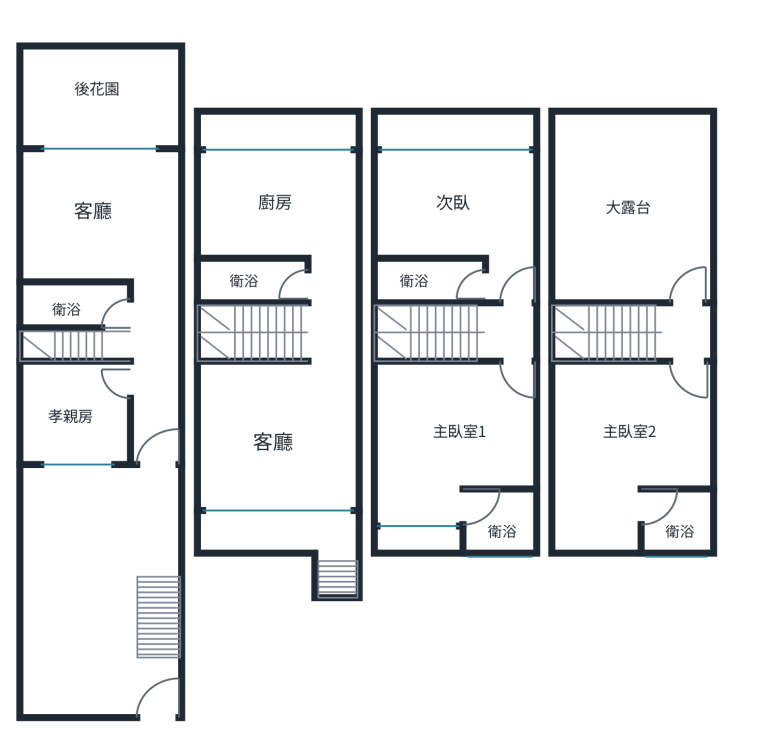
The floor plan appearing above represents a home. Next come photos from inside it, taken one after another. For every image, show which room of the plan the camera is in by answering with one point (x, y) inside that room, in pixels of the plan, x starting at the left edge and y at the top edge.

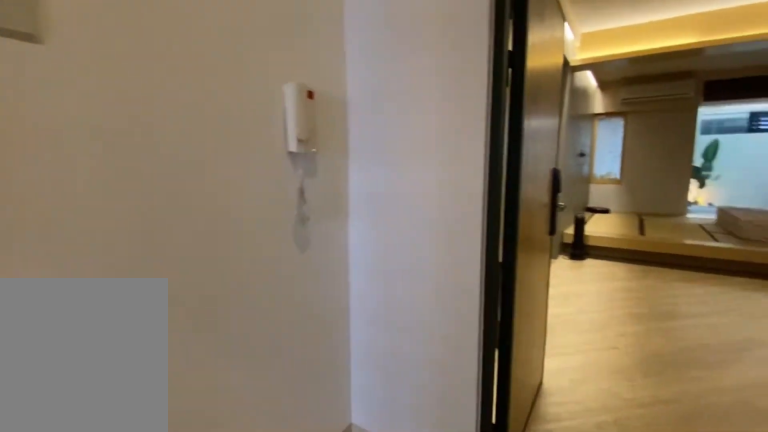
(430, 333)
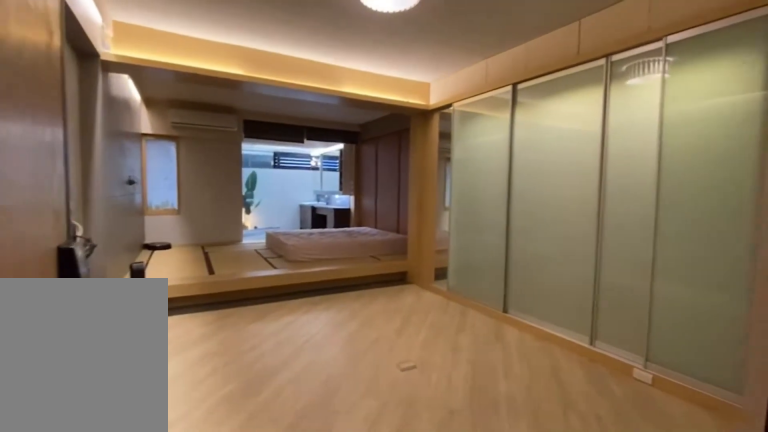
(447, 434)
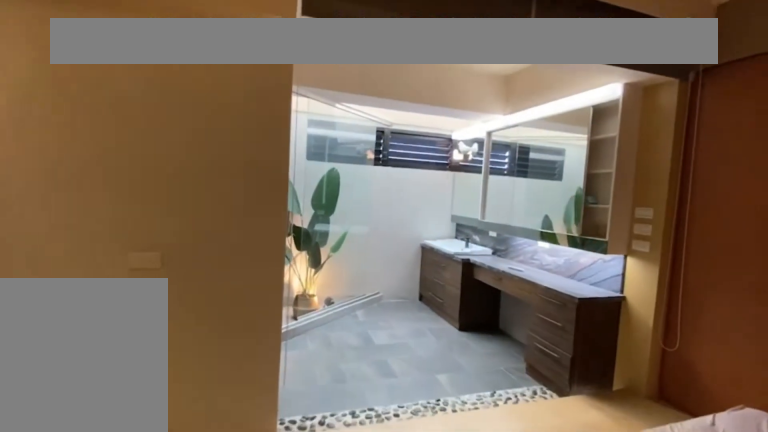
(446, 434)
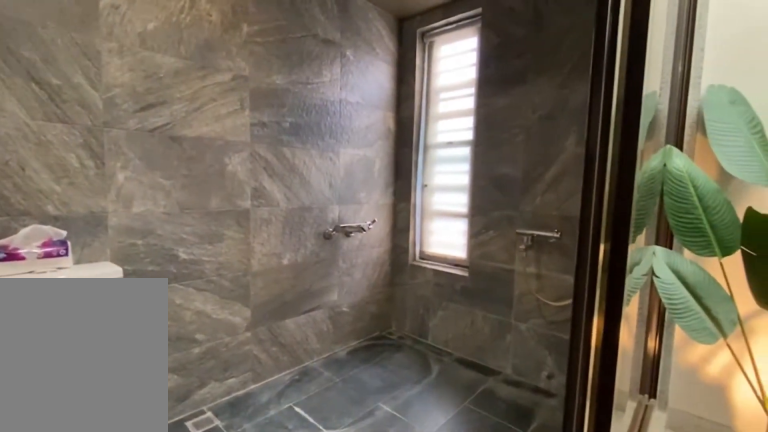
(503, 522)
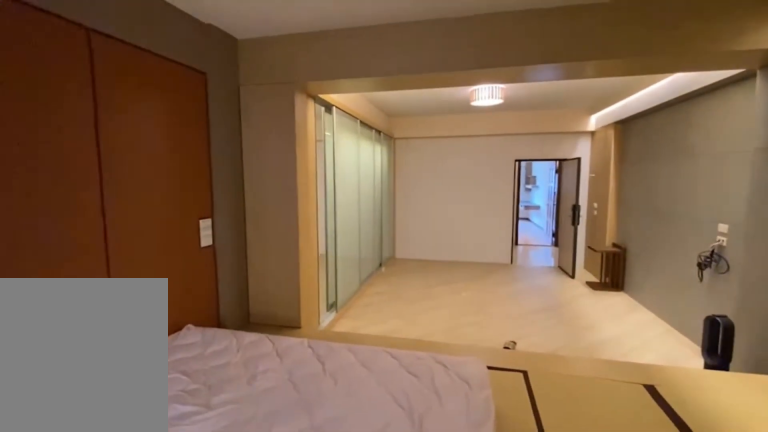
(459, 410)
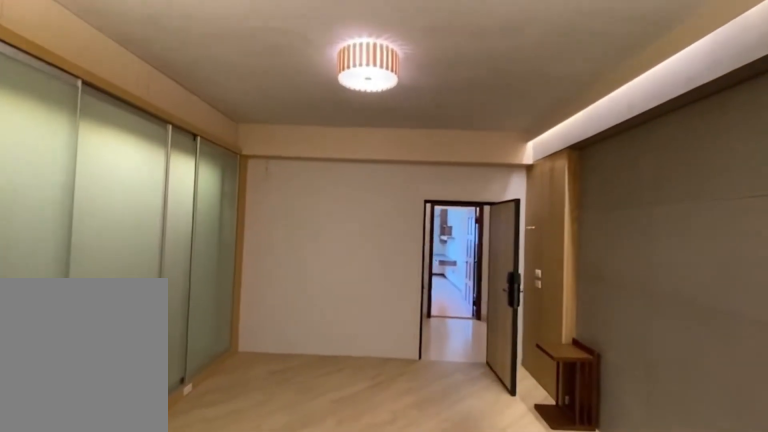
(460, 411)
